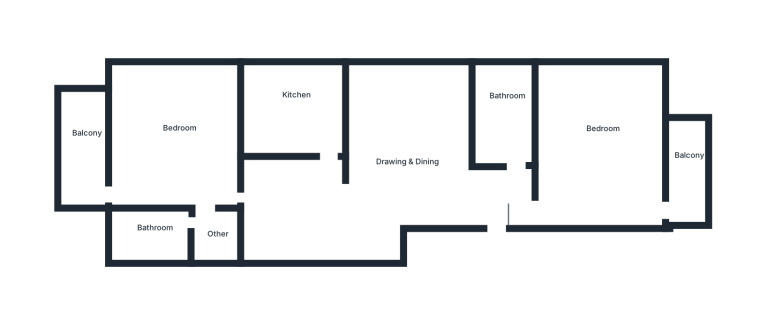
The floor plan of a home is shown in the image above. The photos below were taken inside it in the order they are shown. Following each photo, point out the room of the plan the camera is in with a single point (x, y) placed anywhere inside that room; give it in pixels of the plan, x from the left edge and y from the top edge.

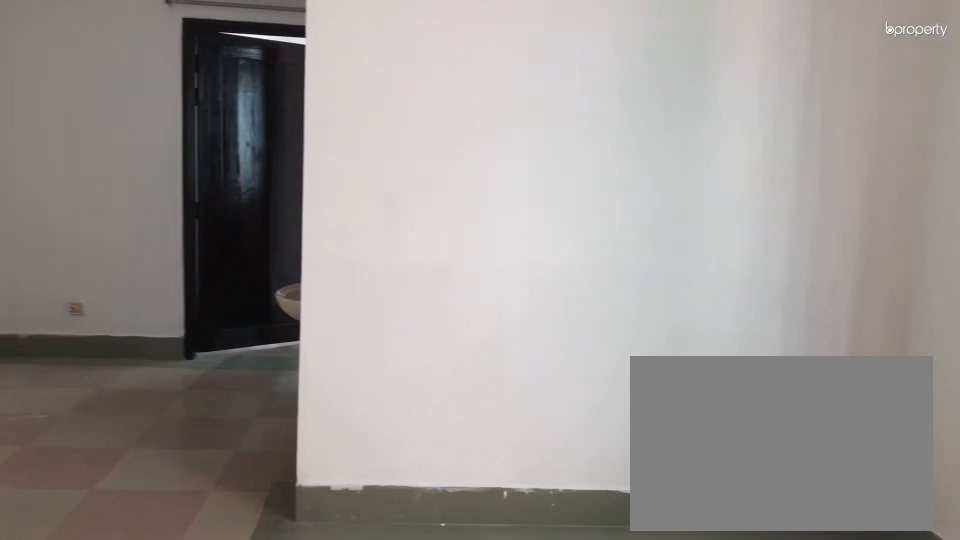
(401, 151)
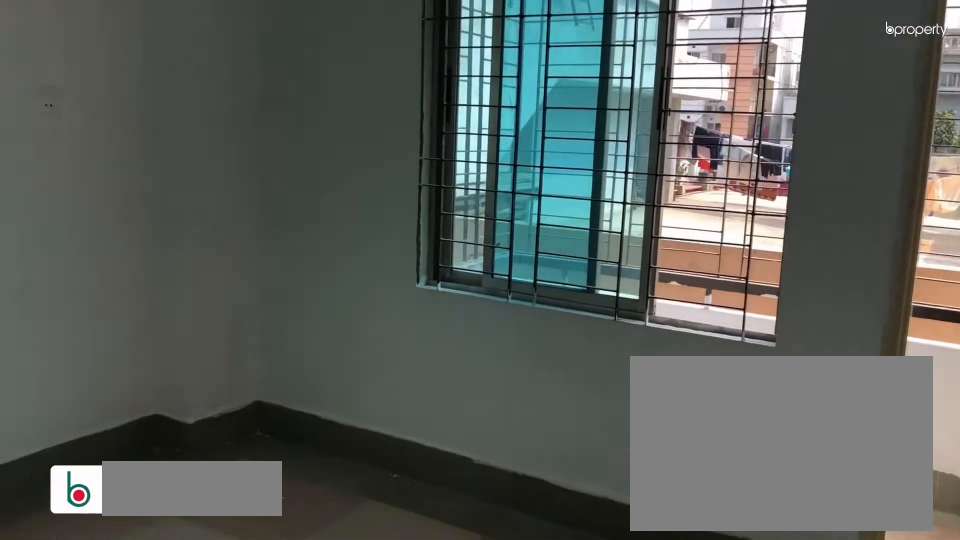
(606, 140)
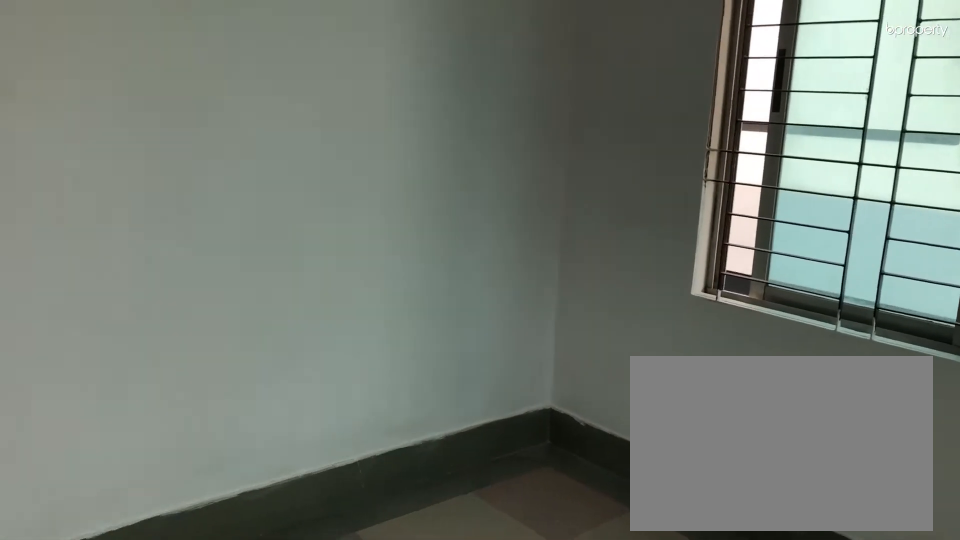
(606, 140)
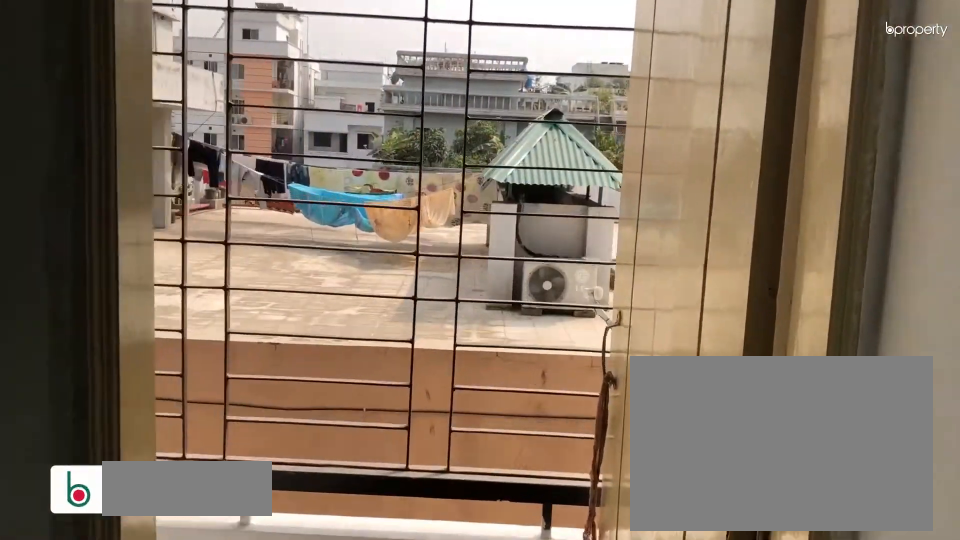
(690, 160)
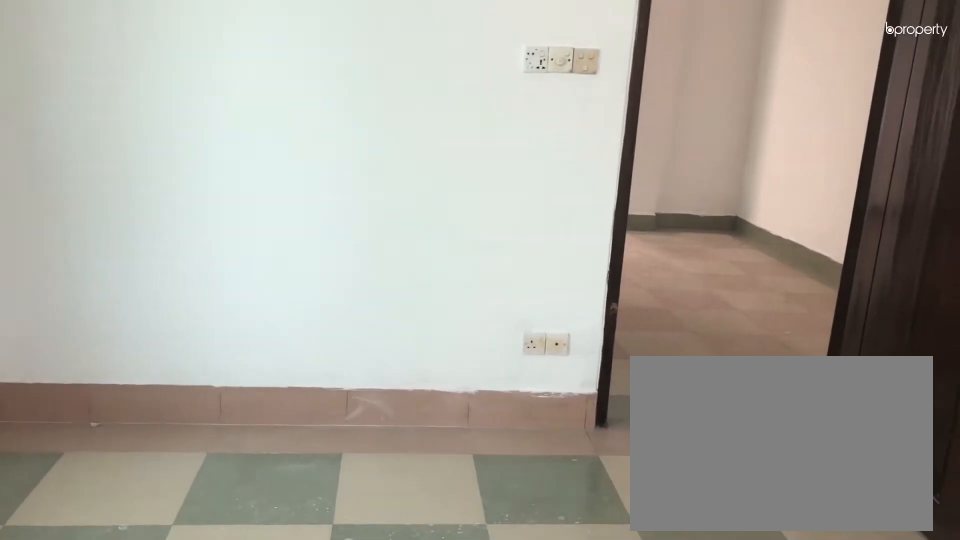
(175, 135)
